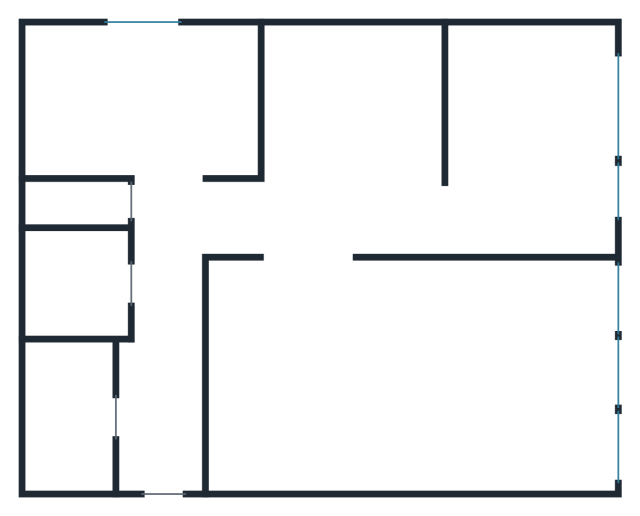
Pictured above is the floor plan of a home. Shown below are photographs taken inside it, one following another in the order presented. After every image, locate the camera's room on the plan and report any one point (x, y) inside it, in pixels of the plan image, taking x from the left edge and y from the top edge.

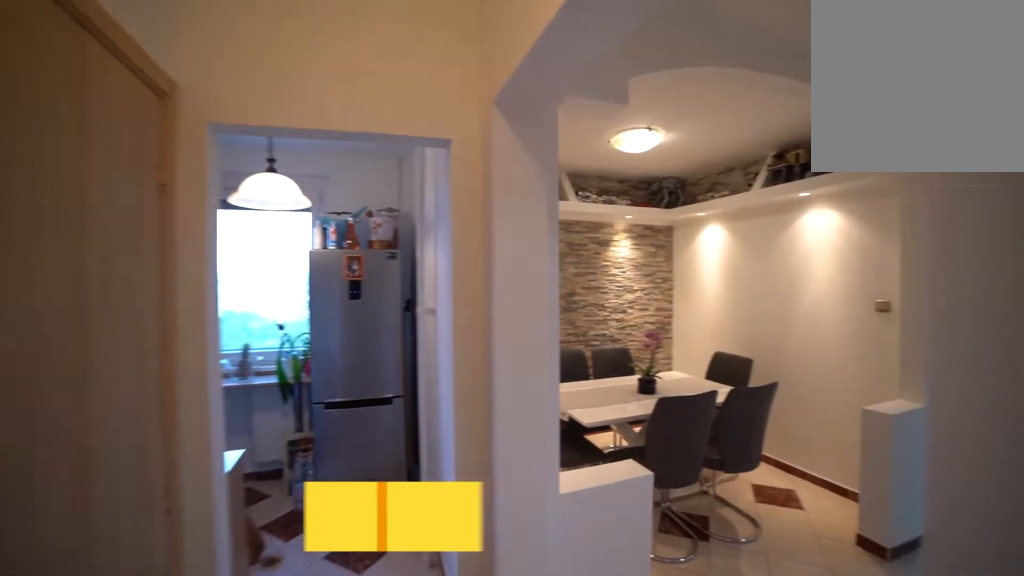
(172, 234)
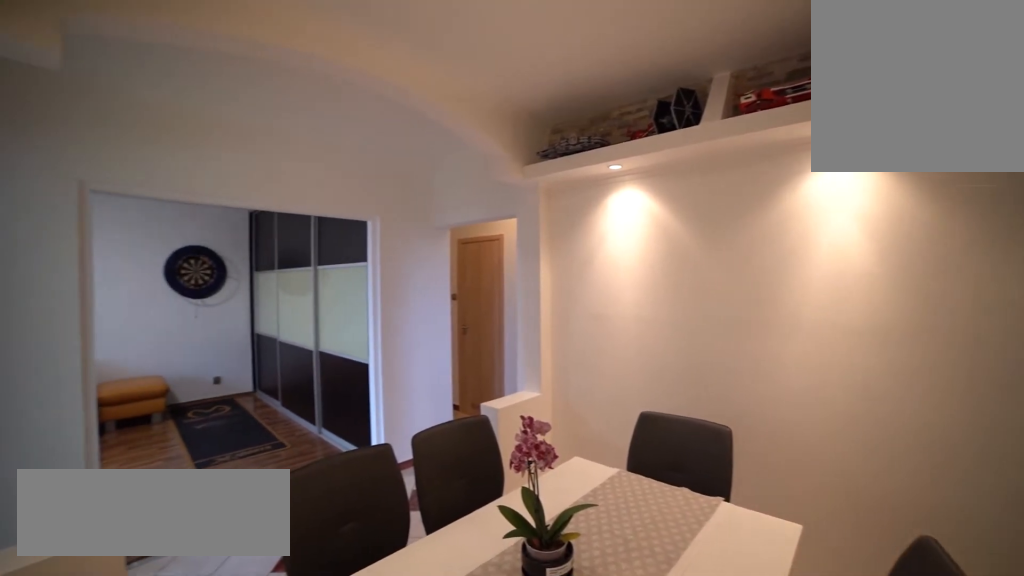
(354, 103)
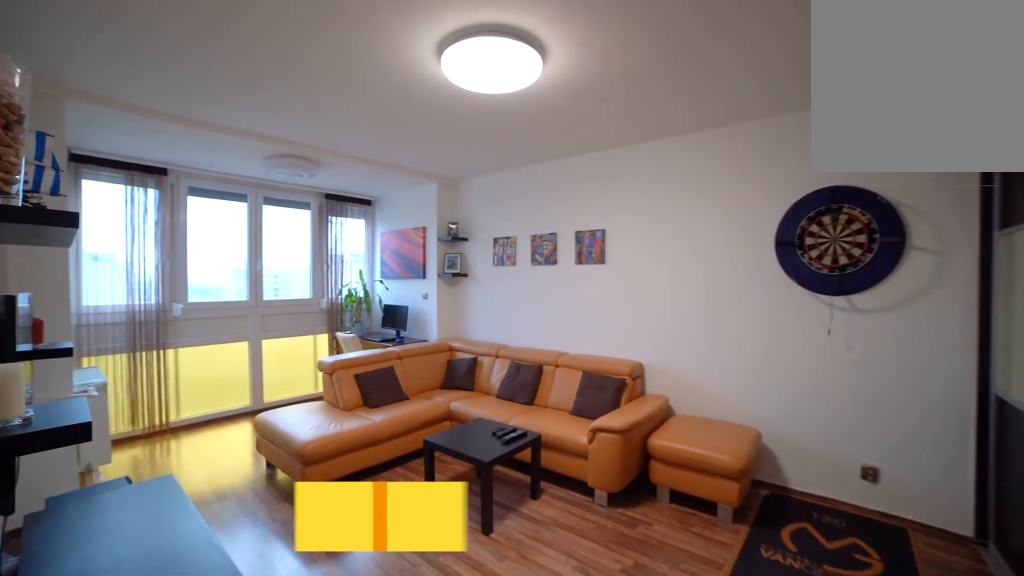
(320, 372)
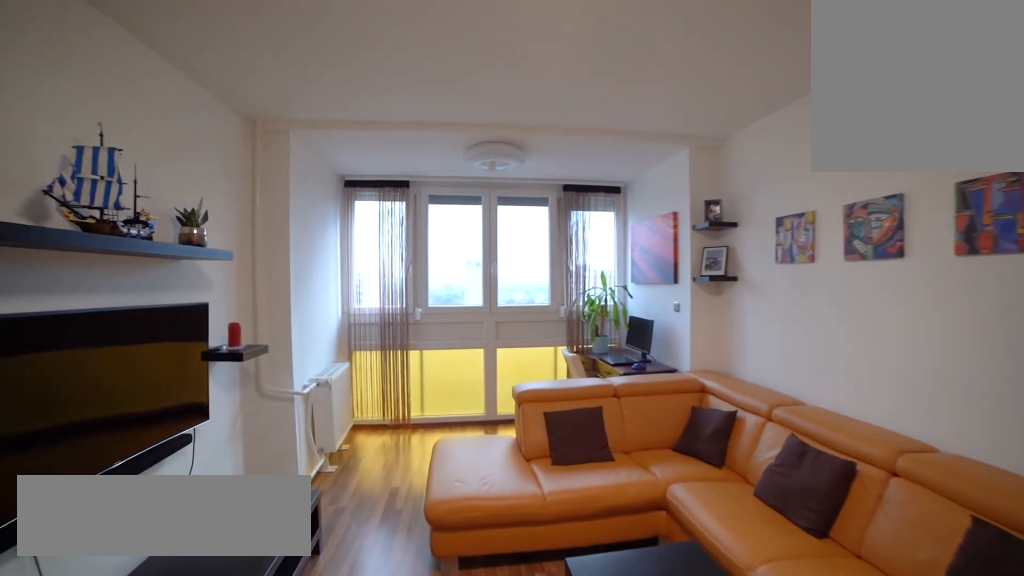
(321, 372)
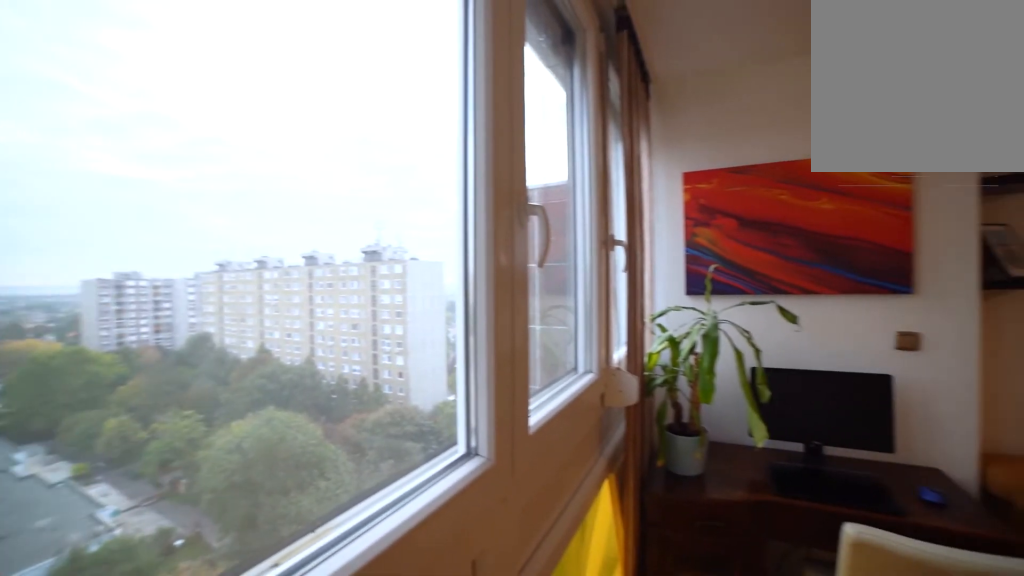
(538, 377)
